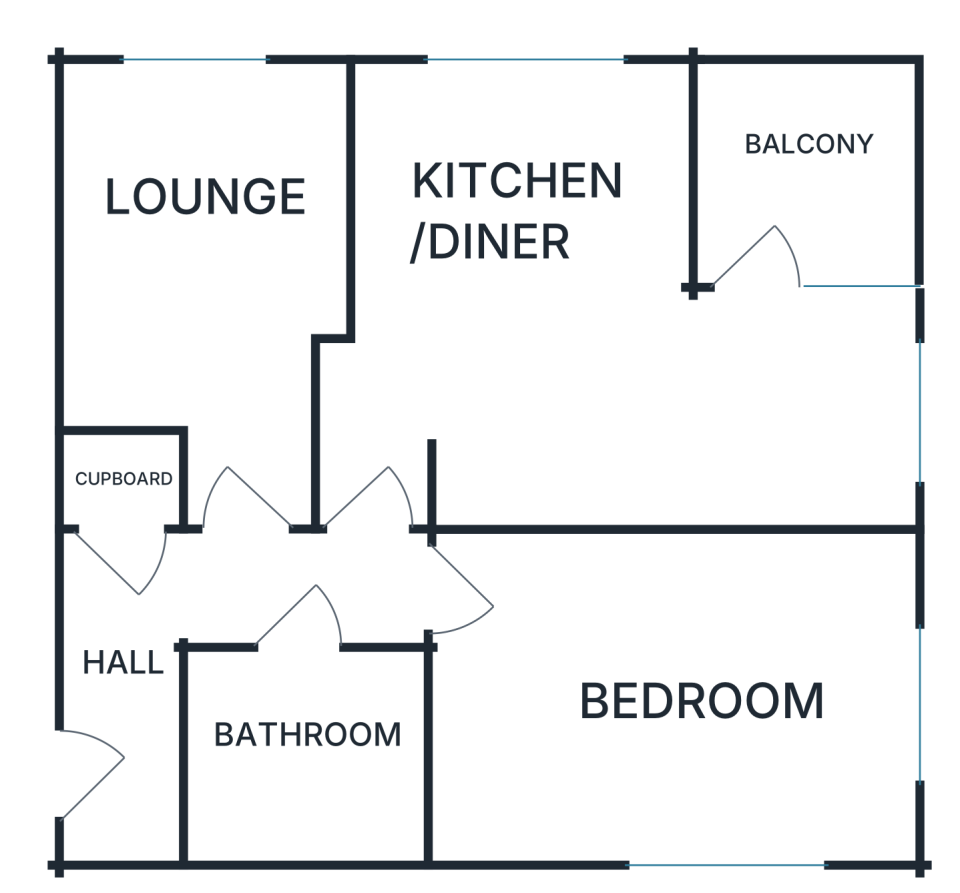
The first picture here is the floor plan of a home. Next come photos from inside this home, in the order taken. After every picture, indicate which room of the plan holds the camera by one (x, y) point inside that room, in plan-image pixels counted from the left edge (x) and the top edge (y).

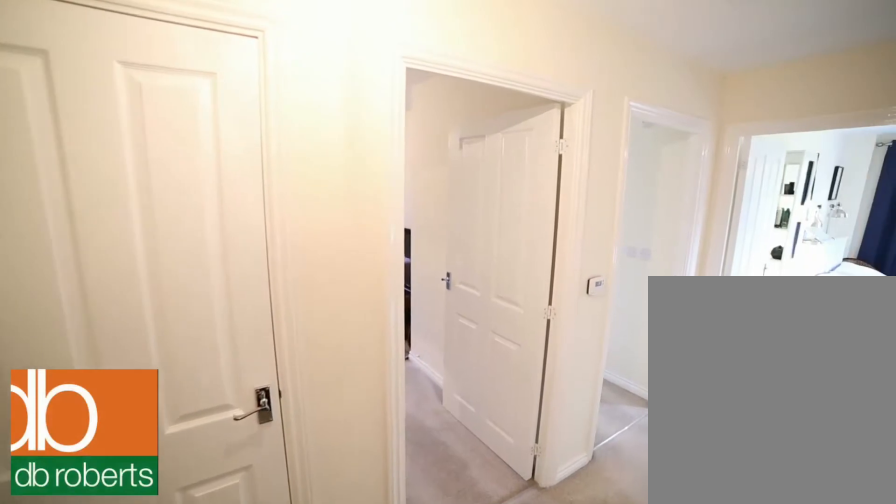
(228, 633)
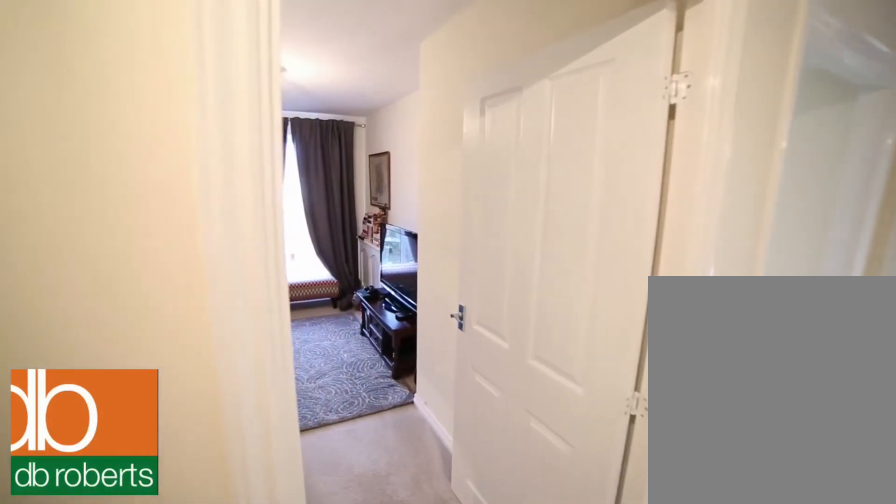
(228, 633)
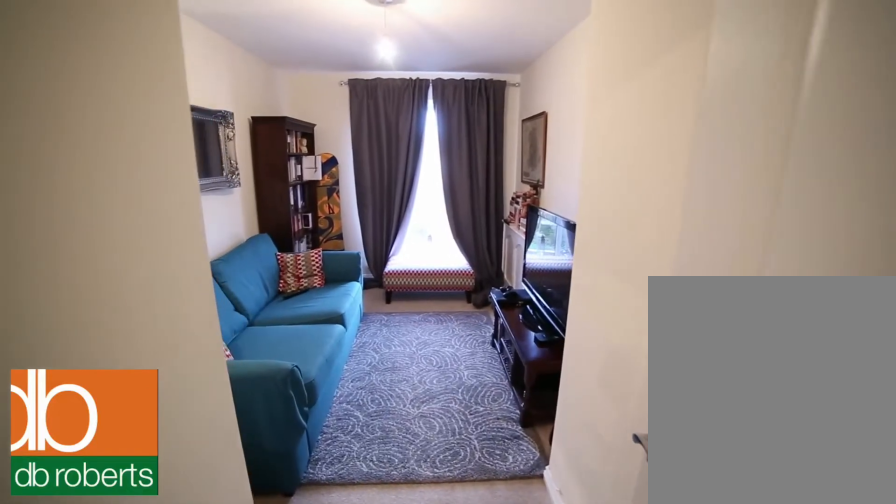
(206, 263)
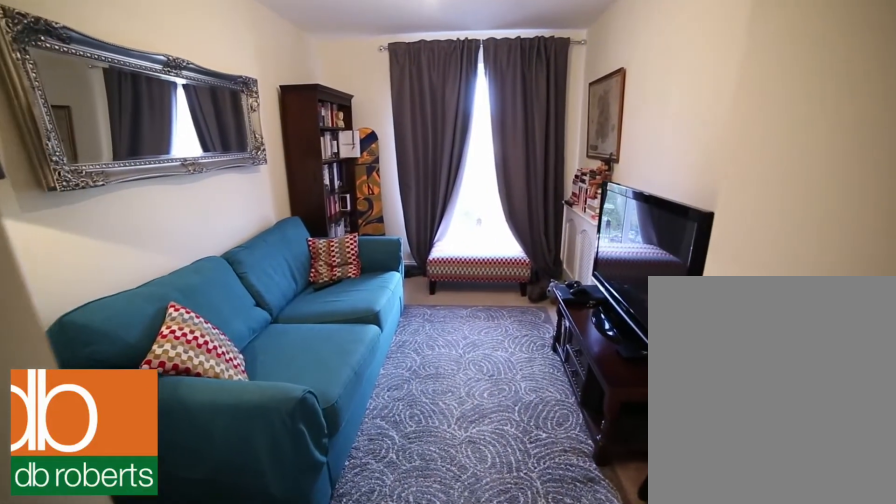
(206, 263)
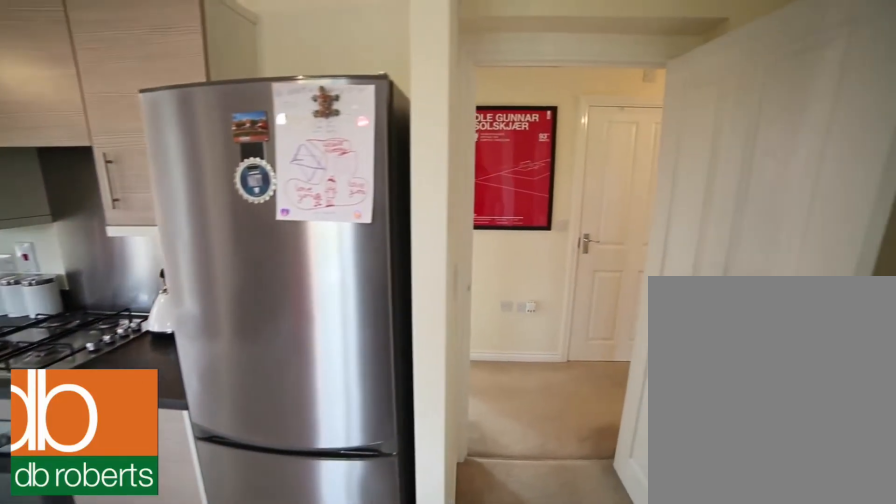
(608, 341)
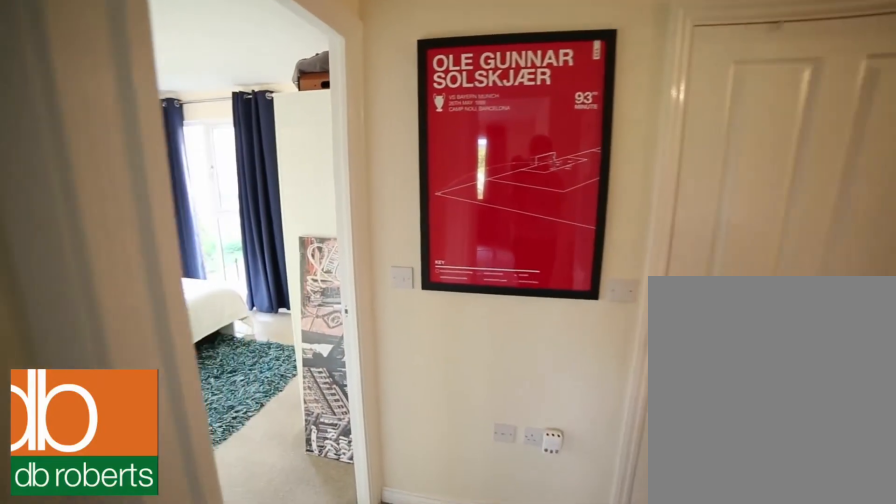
(228, 633)
